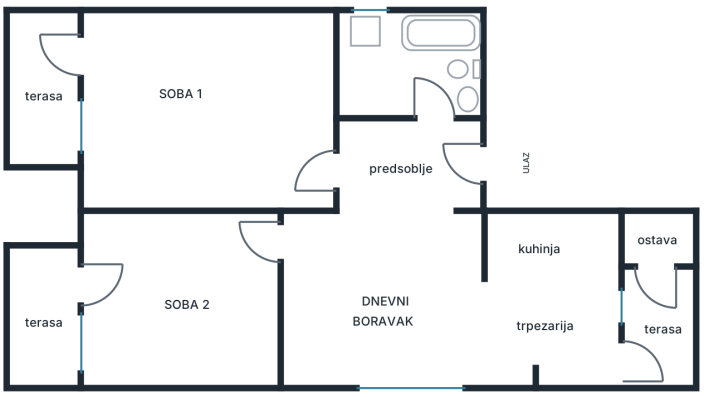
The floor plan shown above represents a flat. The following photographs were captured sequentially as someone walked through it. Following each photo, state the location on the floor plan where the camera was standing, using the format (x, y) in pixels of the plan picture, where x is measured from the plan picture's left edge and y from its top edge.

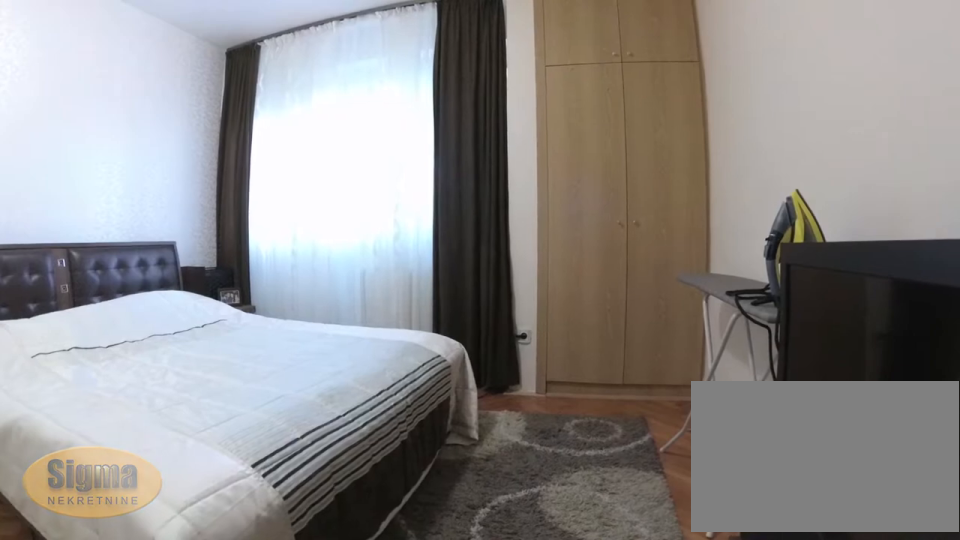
(263, 259)
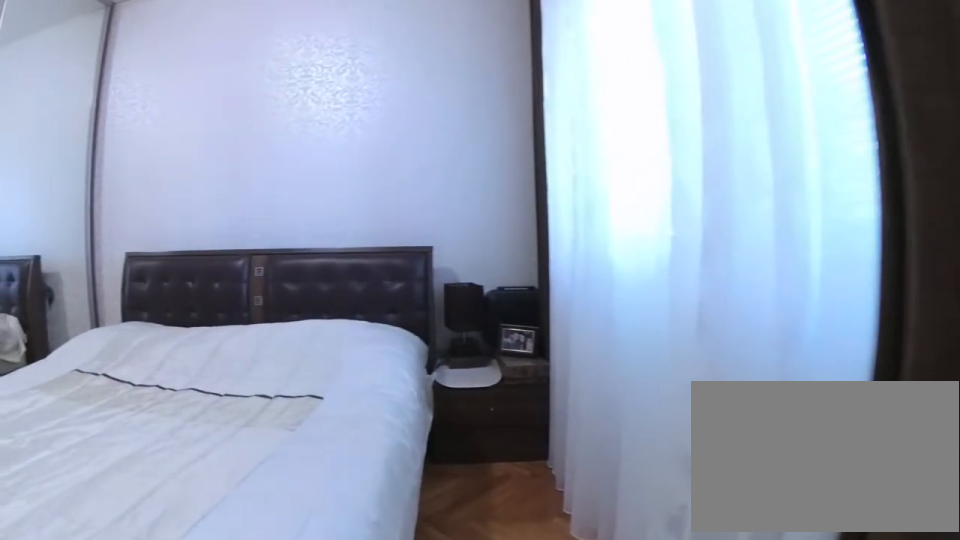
(116, 277)
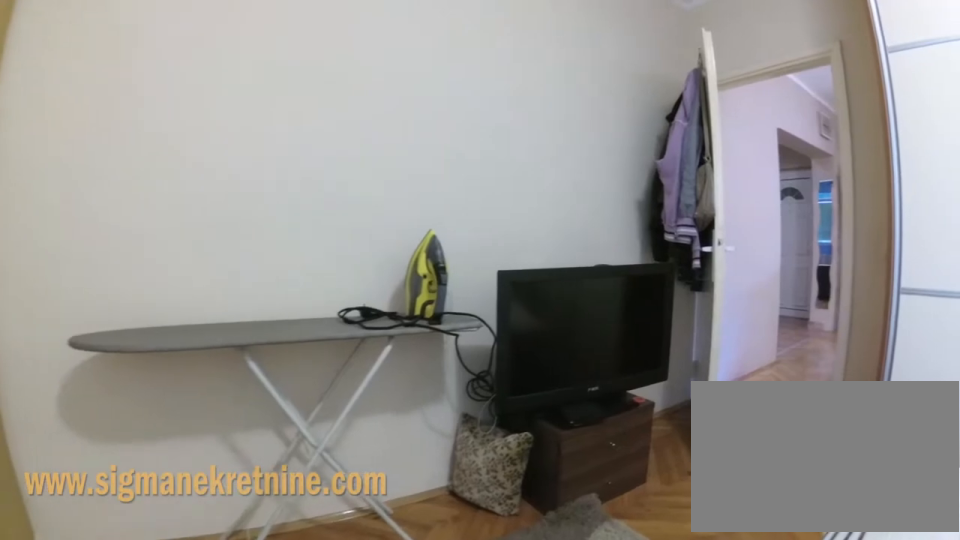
(137, 314)
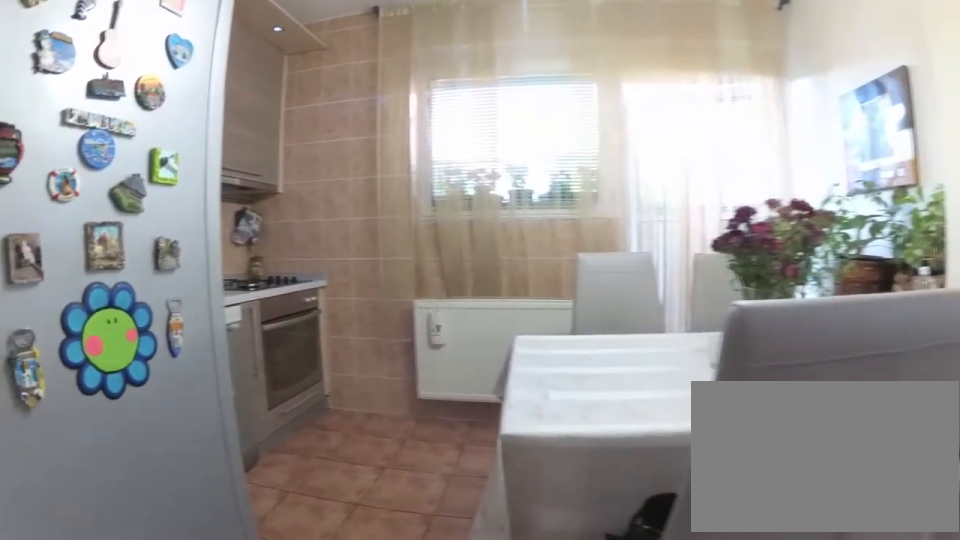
(450, 330)
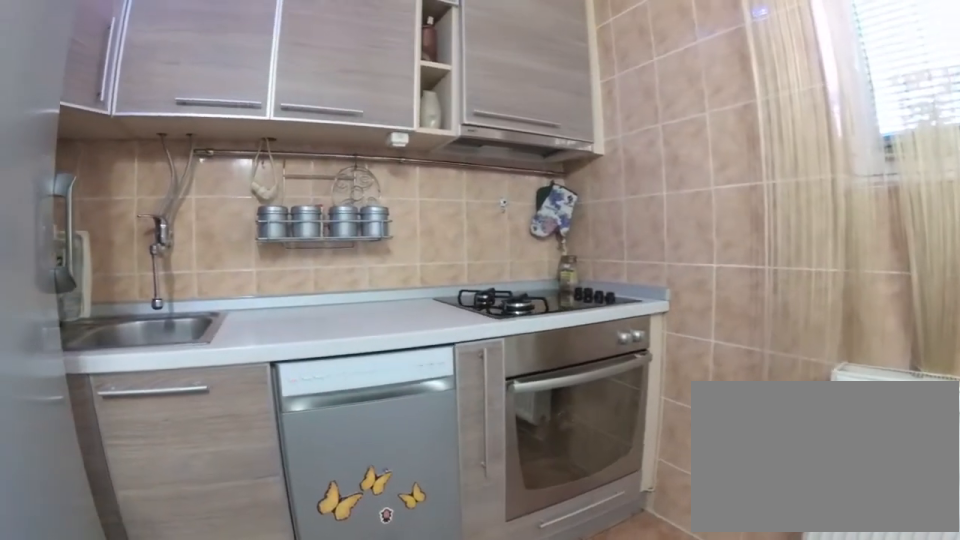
(511, 343)
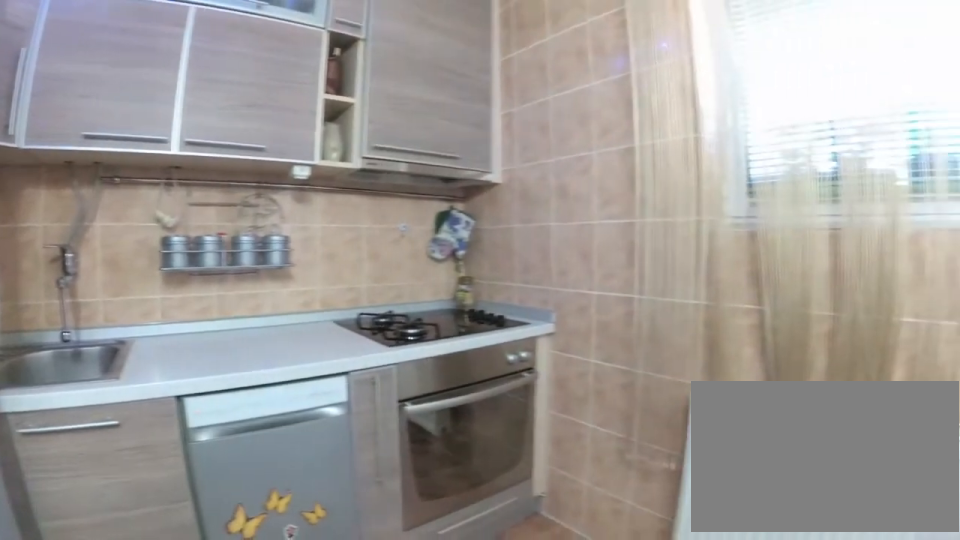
(547, 325)
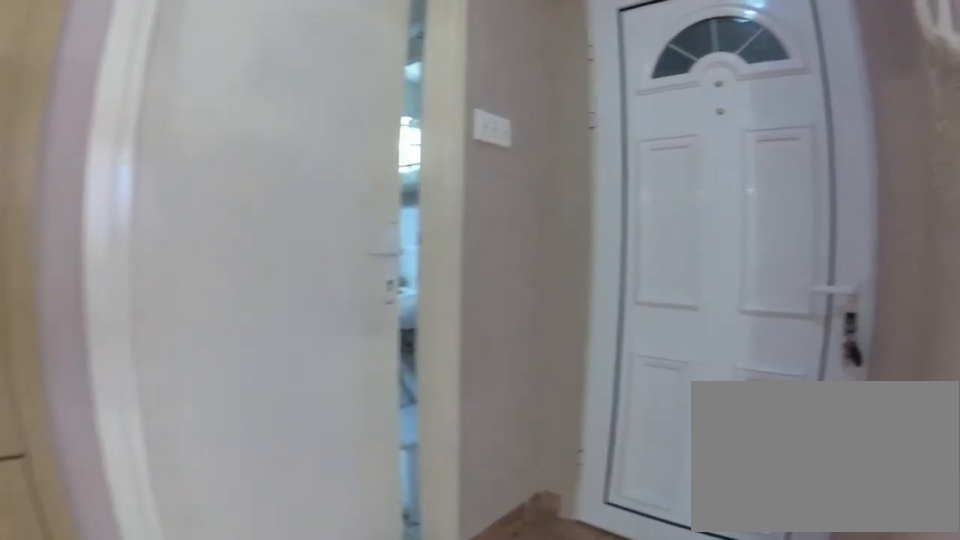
(443, 211)
